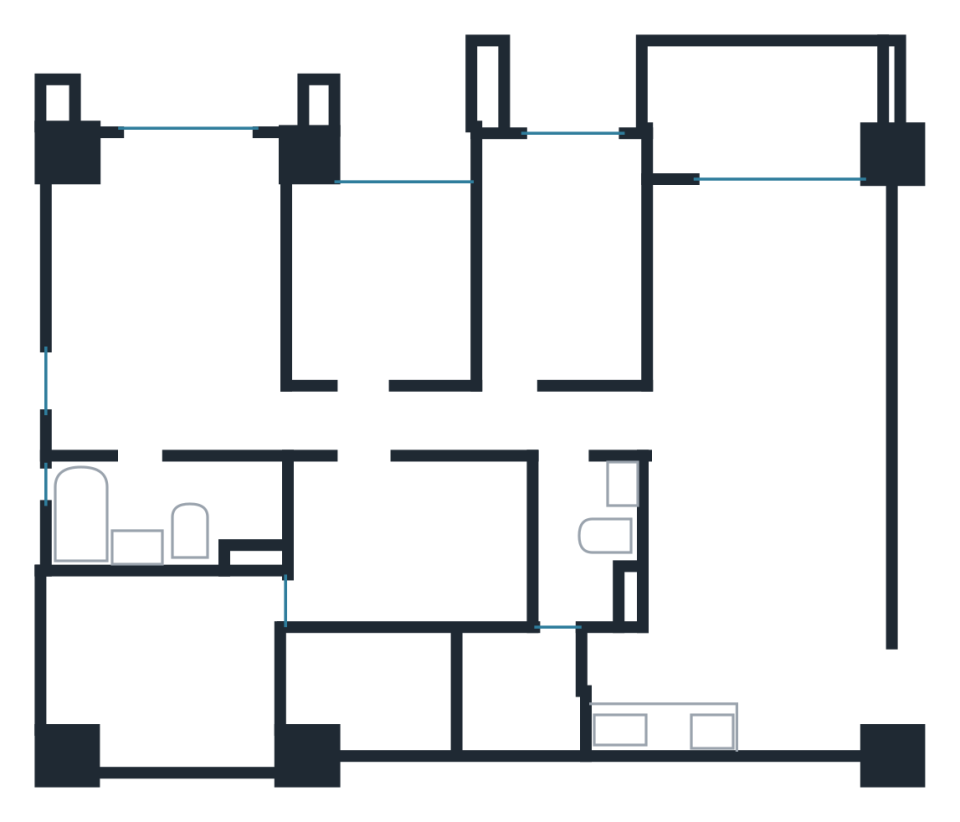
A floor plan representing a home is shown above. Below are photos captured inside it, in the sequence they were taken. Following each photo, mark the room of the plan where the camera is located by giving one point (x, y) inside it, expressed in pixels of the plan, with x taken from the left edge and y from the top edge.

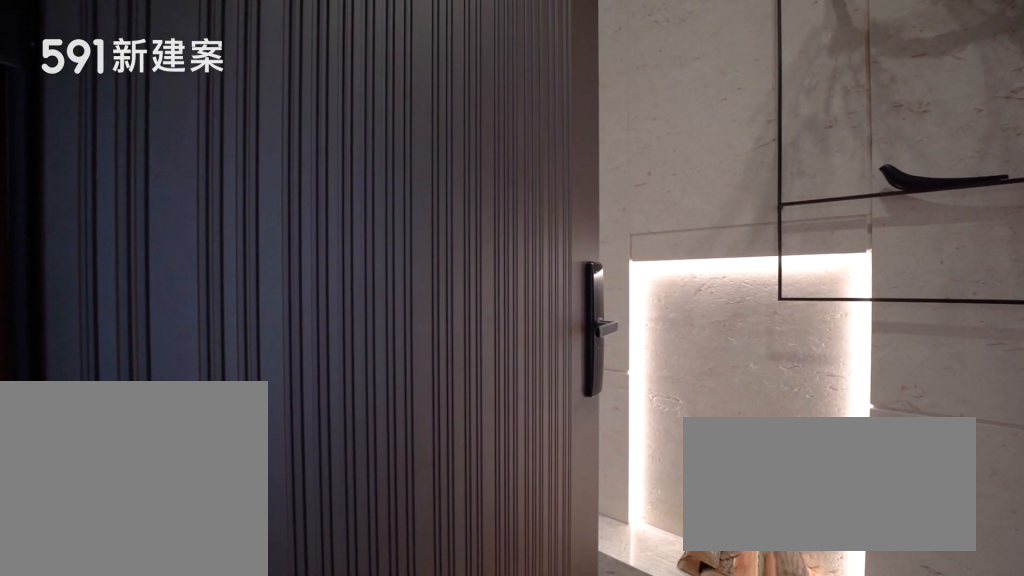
(832, 683)
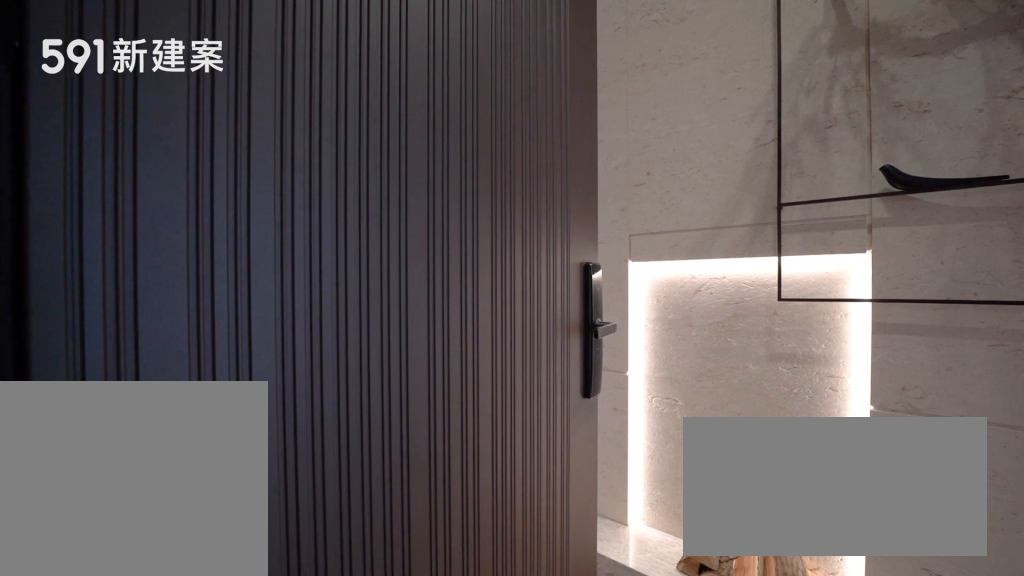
(832, 683)
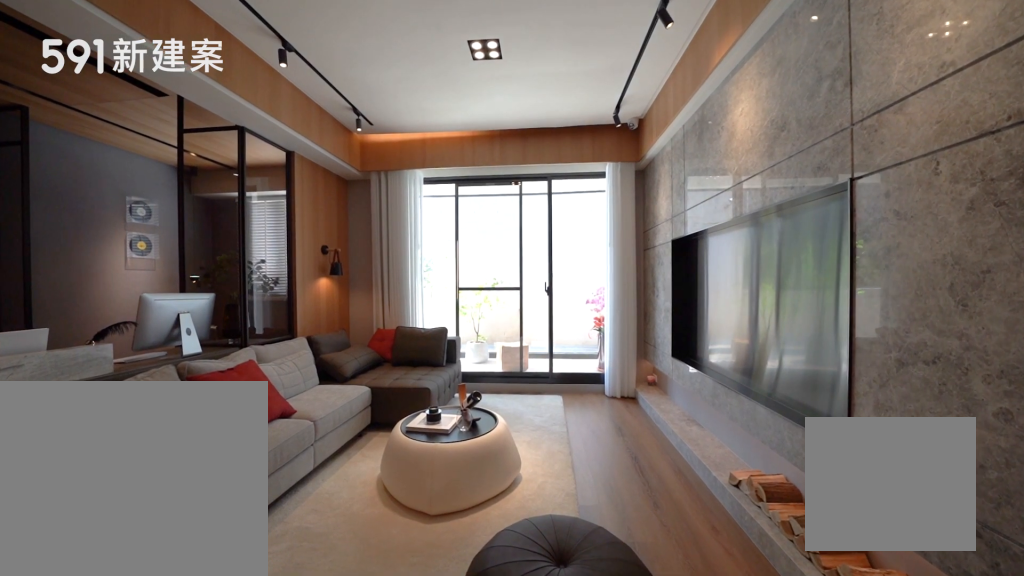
(770, 298)
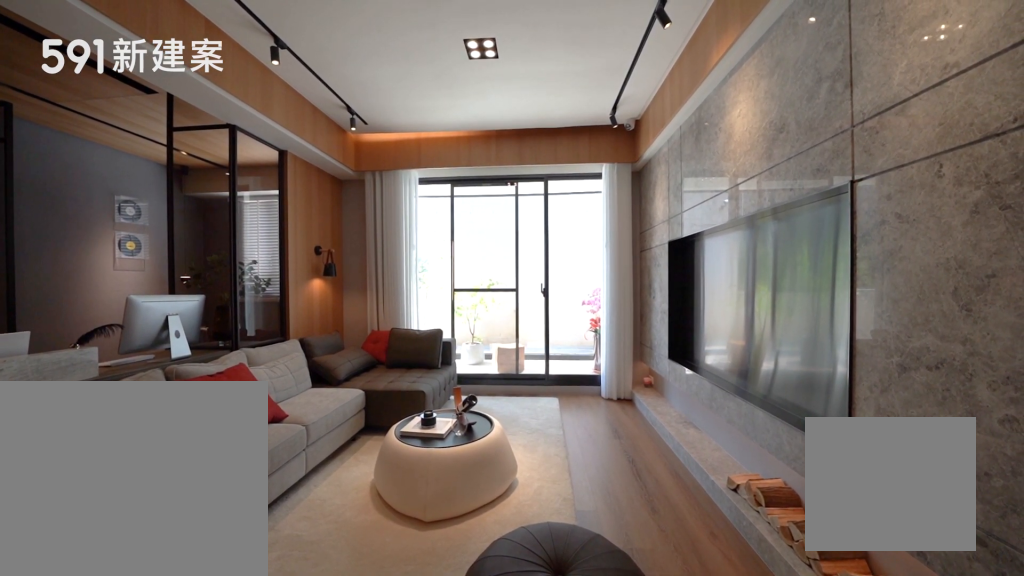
(770, 298)
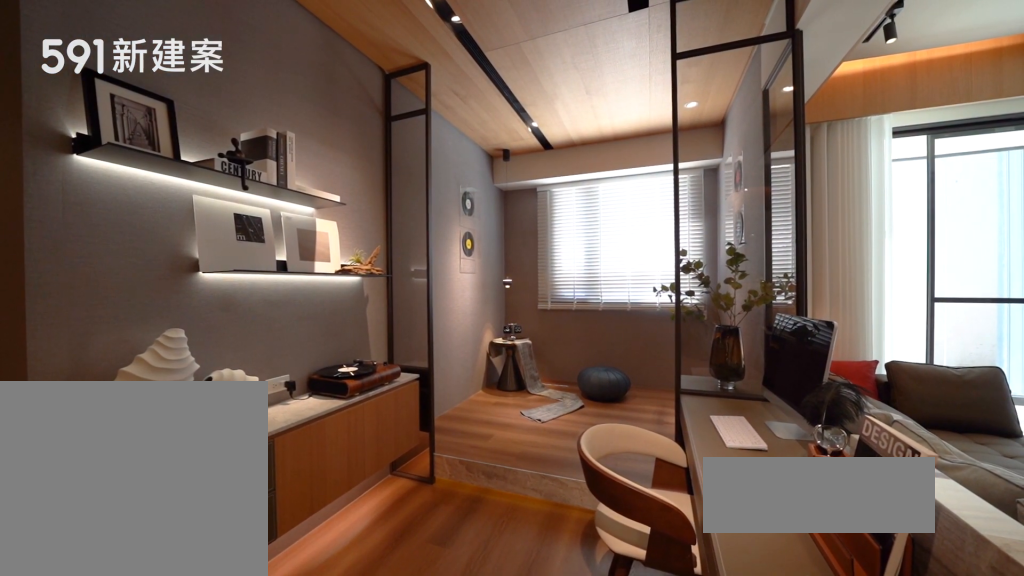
(560, 253)
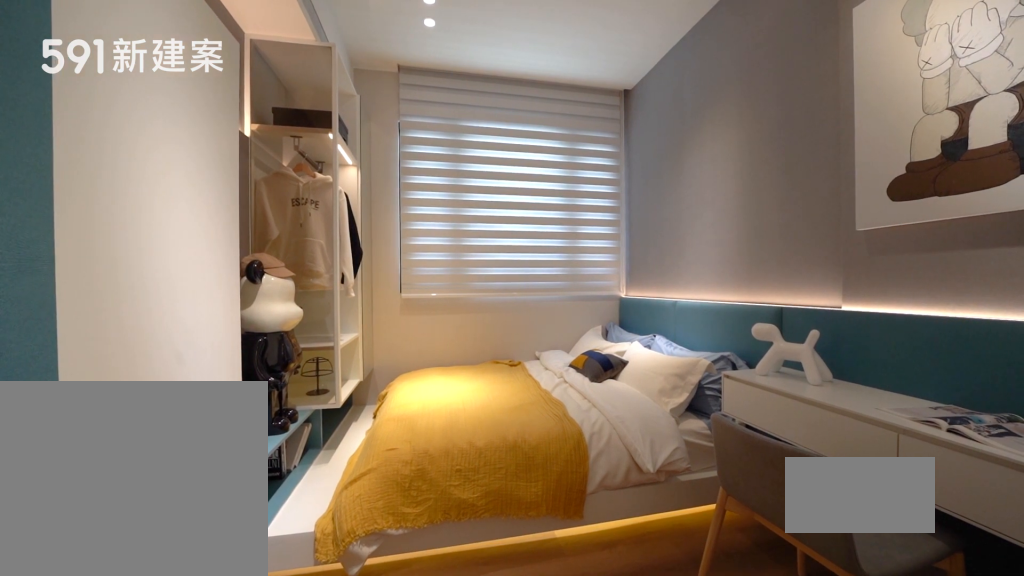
(382, 277)
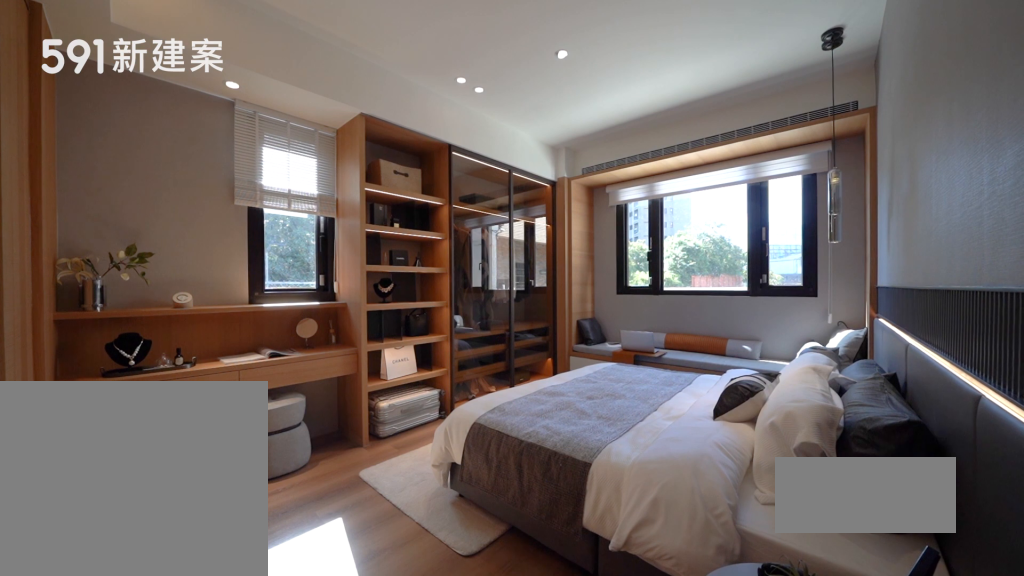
(171, 299)
